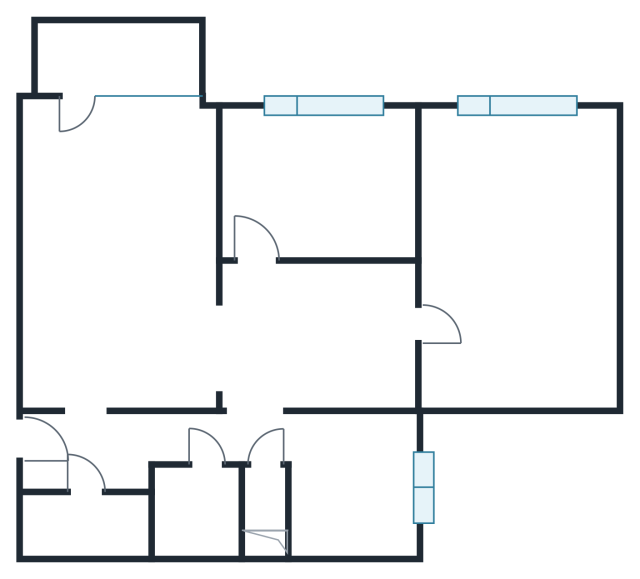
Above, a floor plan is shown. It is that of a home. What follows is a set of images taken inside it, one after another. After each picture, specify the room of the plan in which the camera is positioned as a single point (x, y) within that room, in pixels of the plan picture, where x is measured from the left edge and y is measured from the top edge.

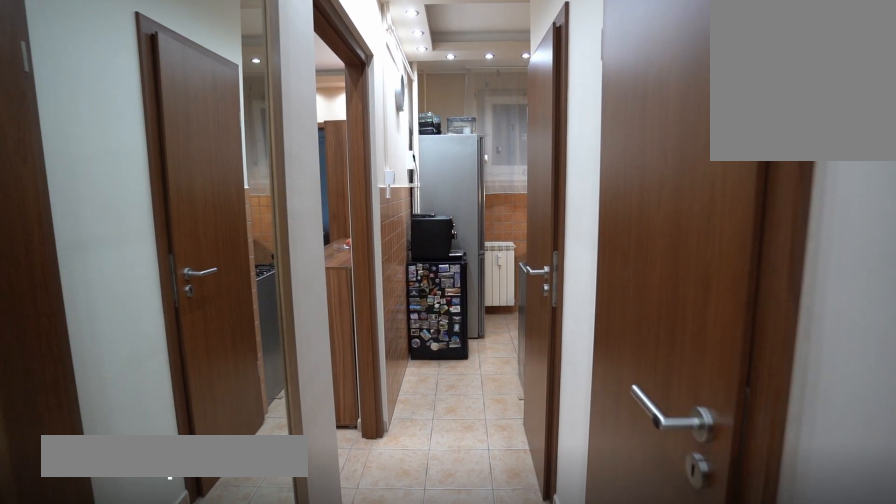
(106, 453)
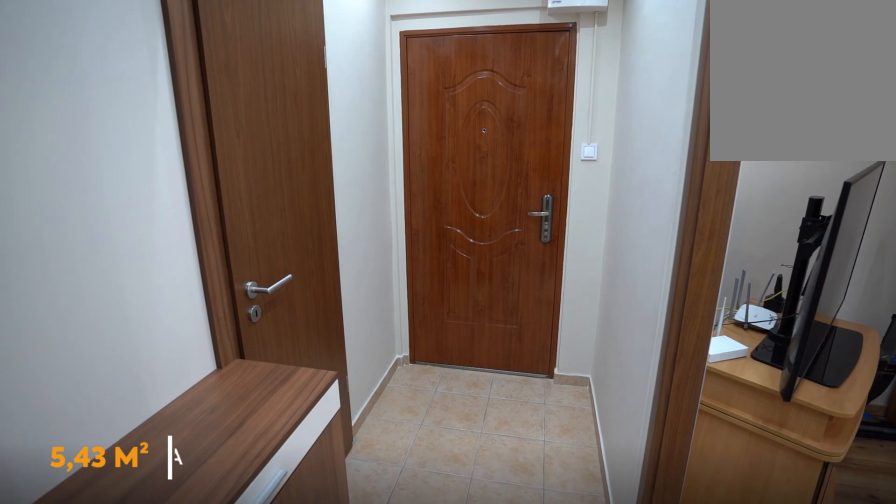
(108, 453)
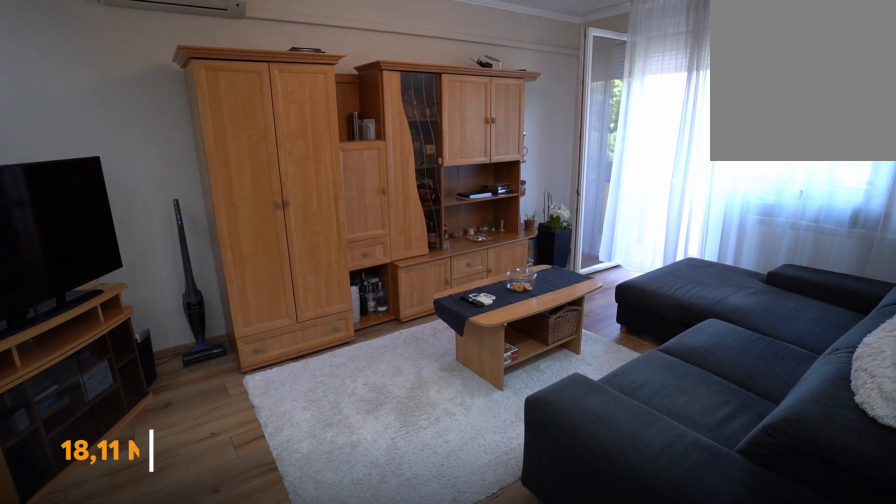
(108, 251)
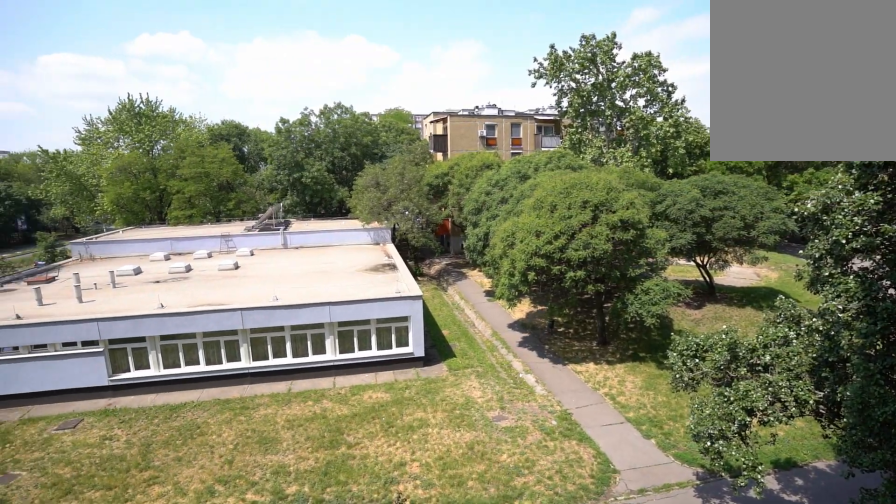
(107, 60)
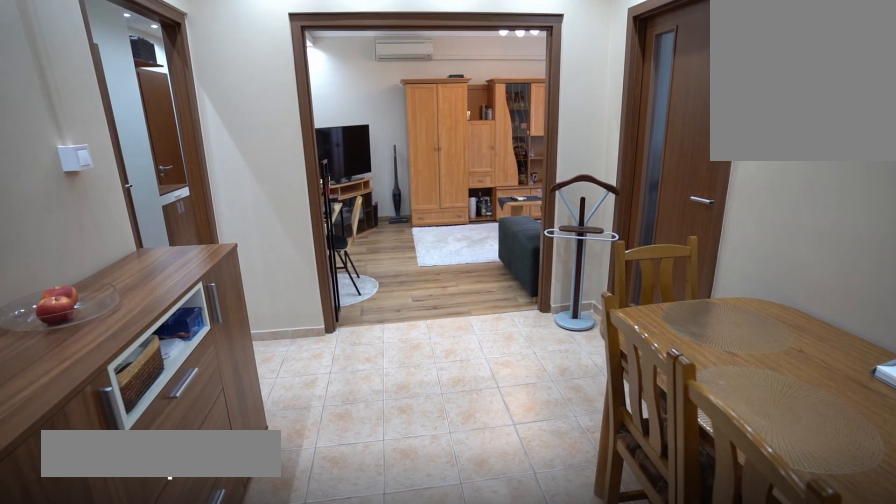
(320, 331)
